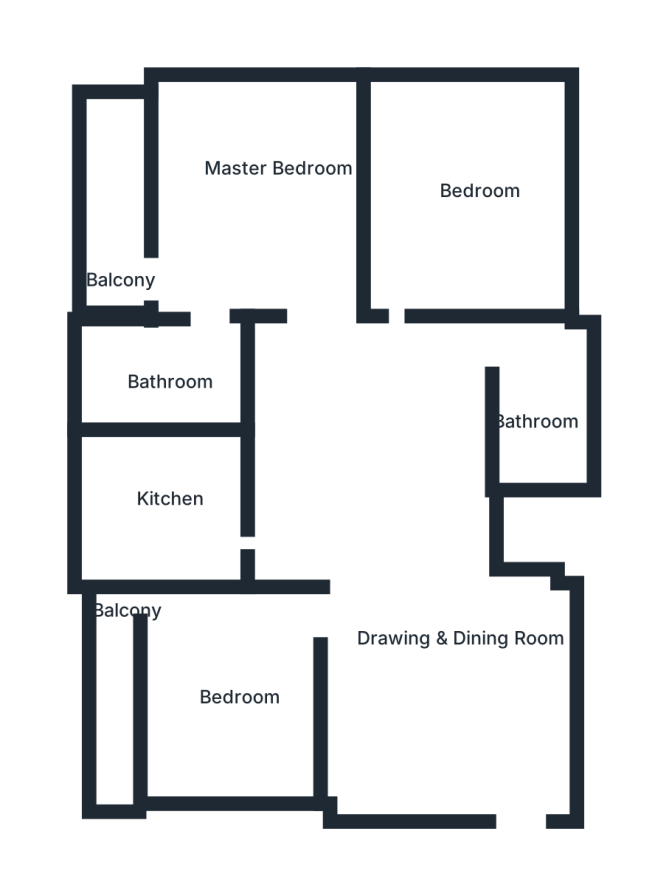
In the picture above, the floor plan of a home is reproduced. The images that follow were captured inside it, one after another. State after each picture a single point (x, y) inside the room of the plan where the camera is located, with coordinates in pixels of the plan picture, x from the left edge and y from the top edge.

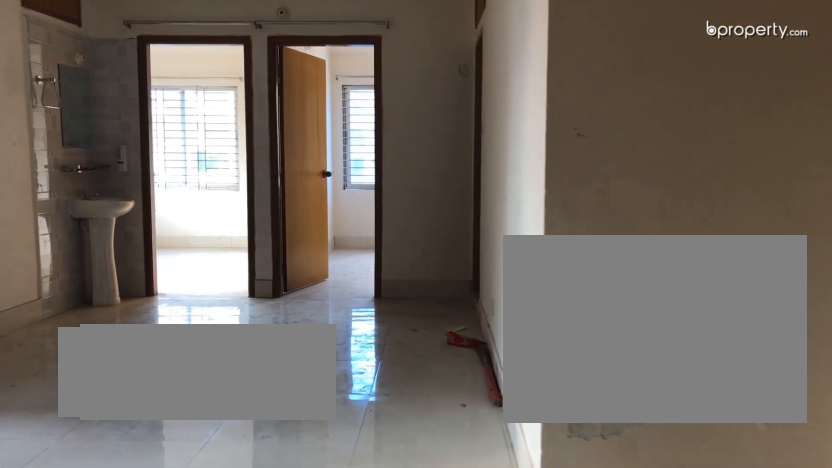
(446, 677)
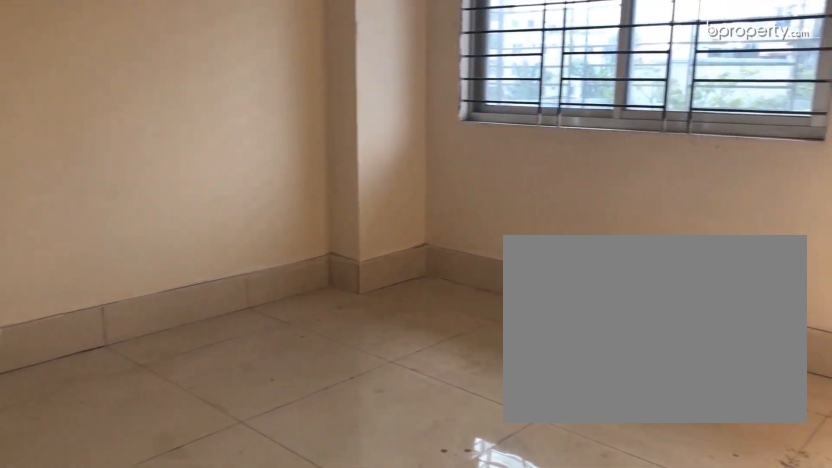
(246, 691)
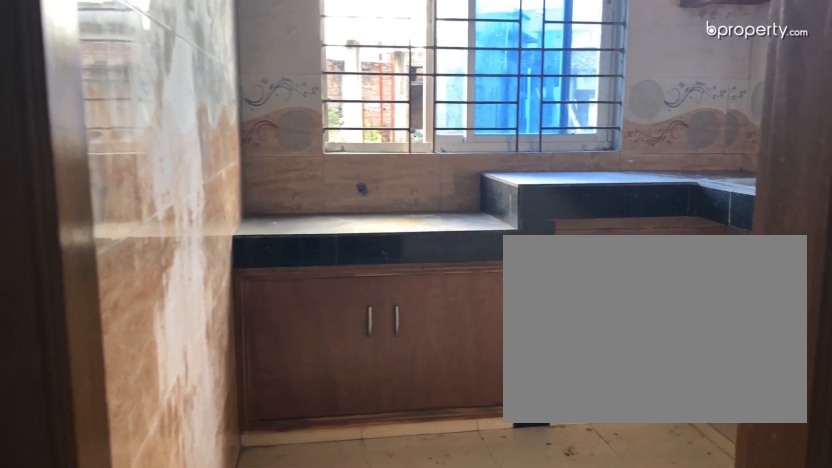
(165, 496)
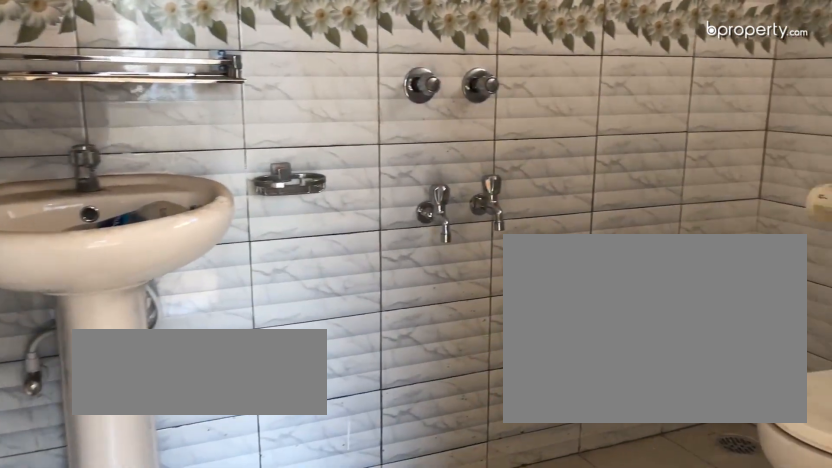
(175, 377)
